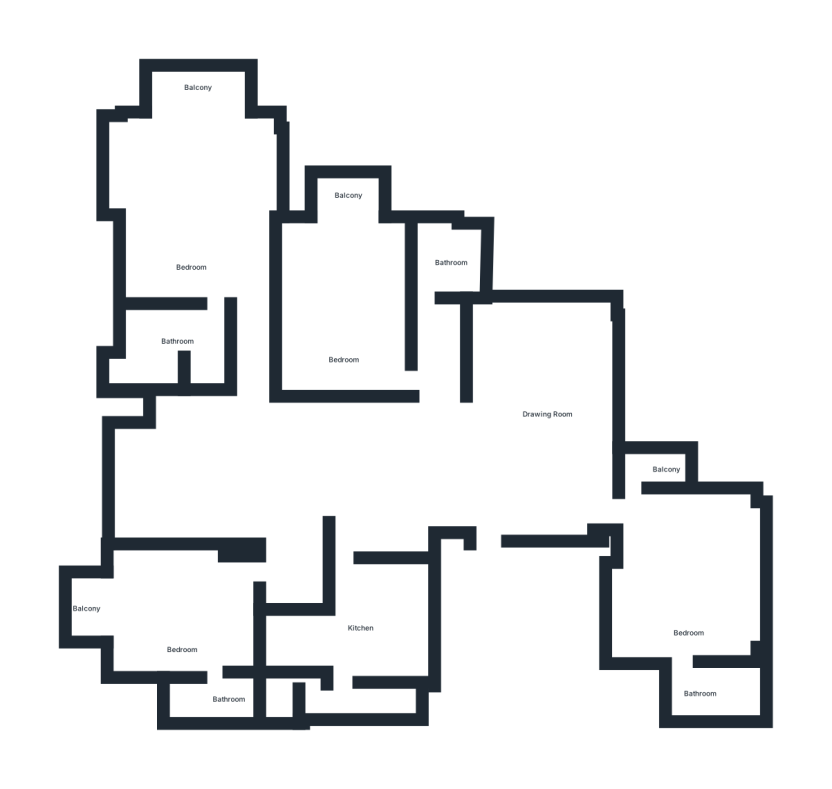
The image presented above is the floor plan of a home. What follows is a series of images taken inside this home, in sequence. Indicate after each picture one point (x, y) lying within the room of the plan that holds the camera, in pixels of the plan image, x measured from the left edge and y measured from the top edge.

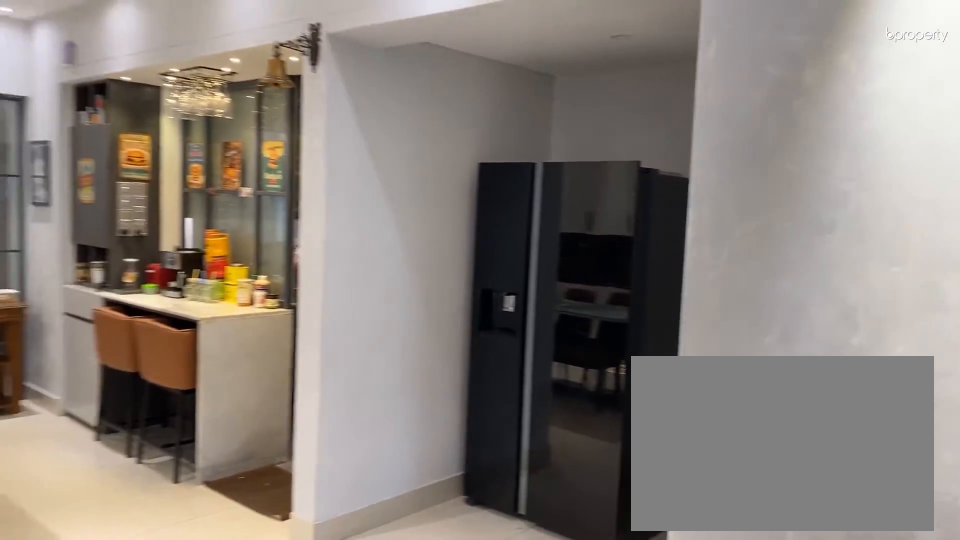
(292, 451)
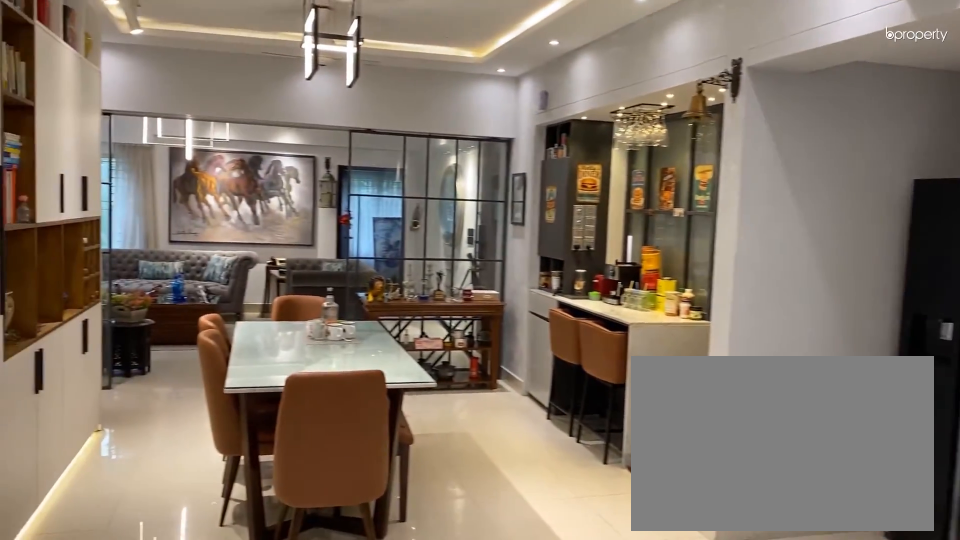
(292, 451)
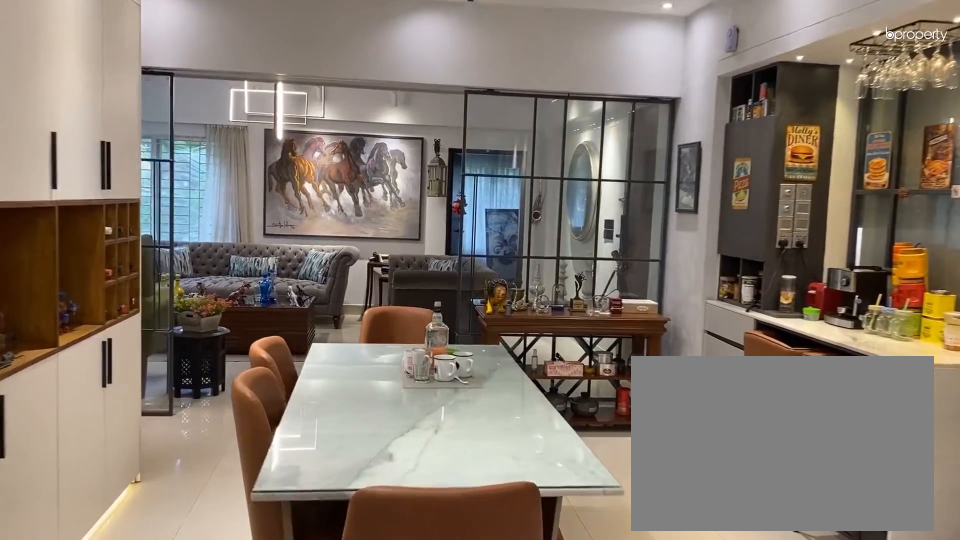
(292, 451)
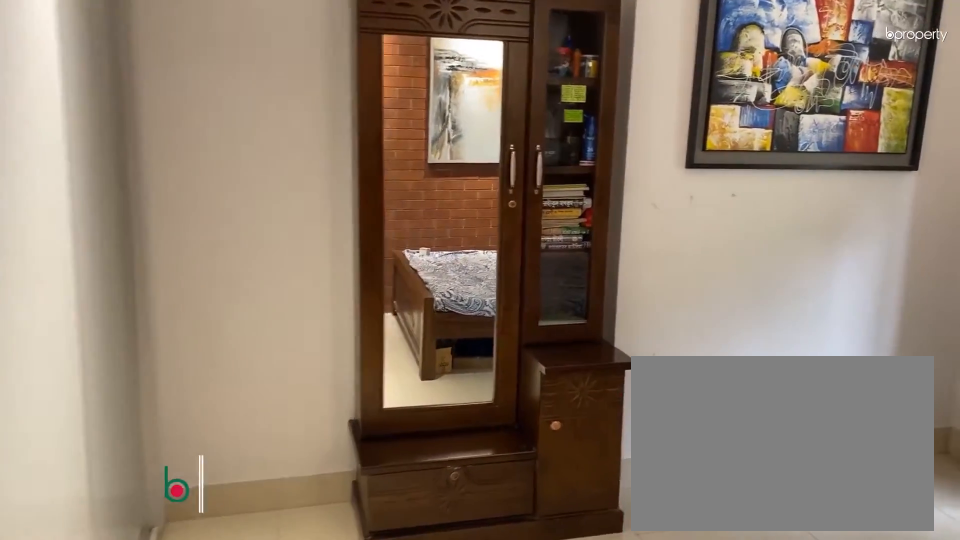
(354, 321)
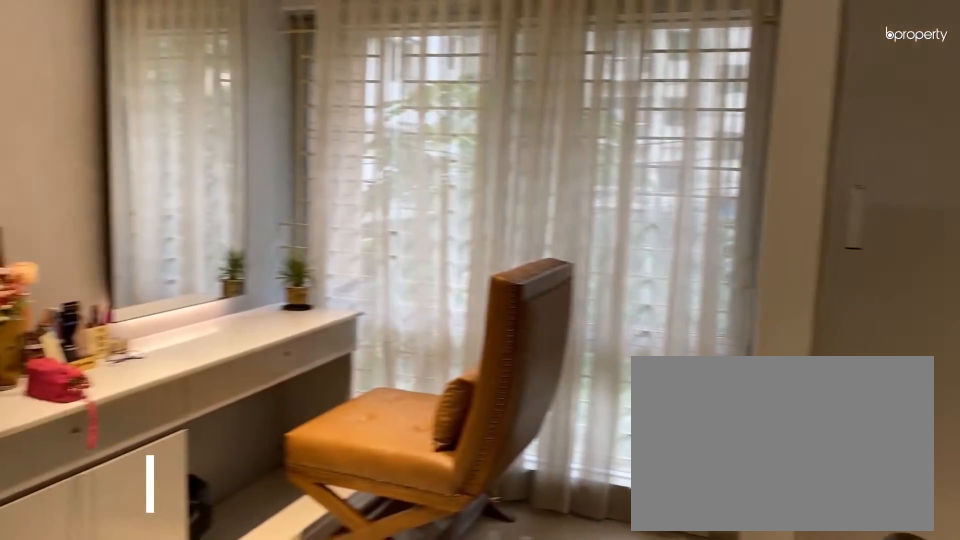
(194, 245)
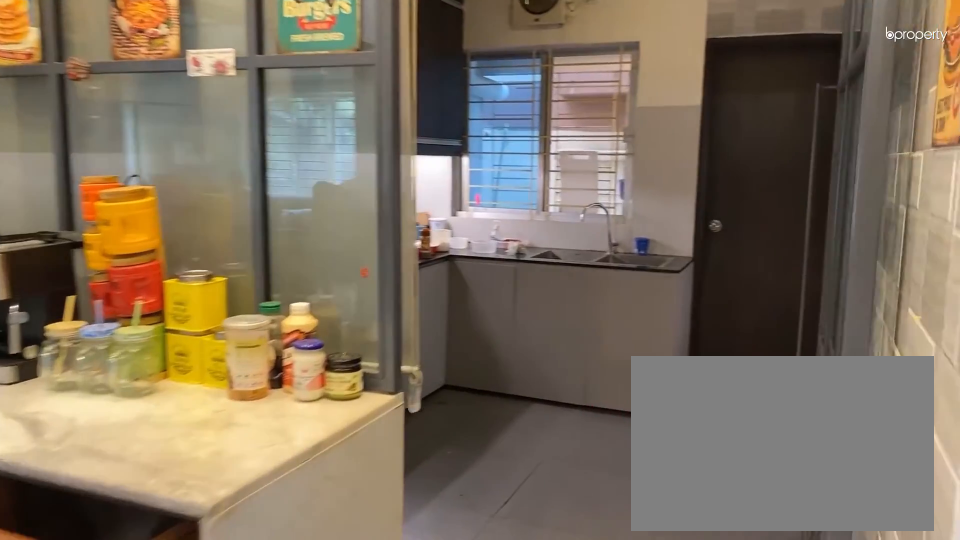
(358, 536)
